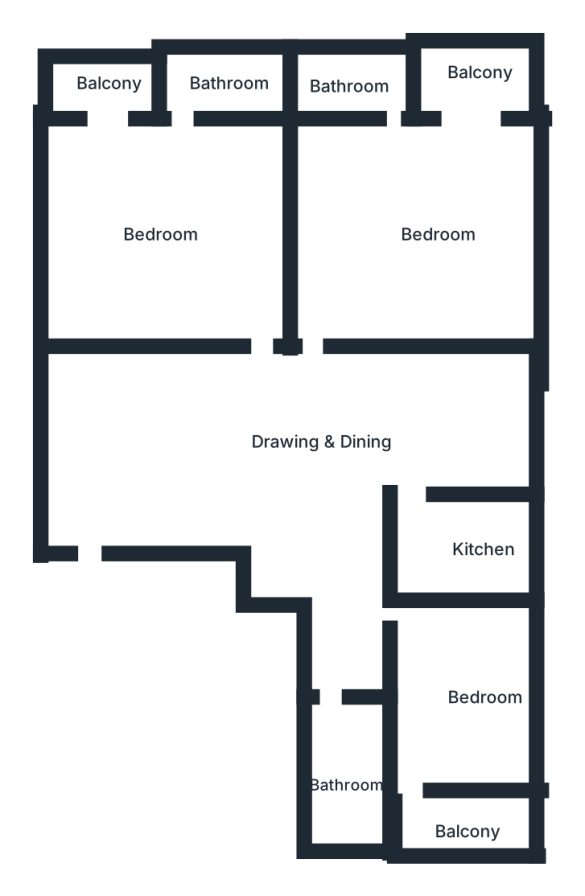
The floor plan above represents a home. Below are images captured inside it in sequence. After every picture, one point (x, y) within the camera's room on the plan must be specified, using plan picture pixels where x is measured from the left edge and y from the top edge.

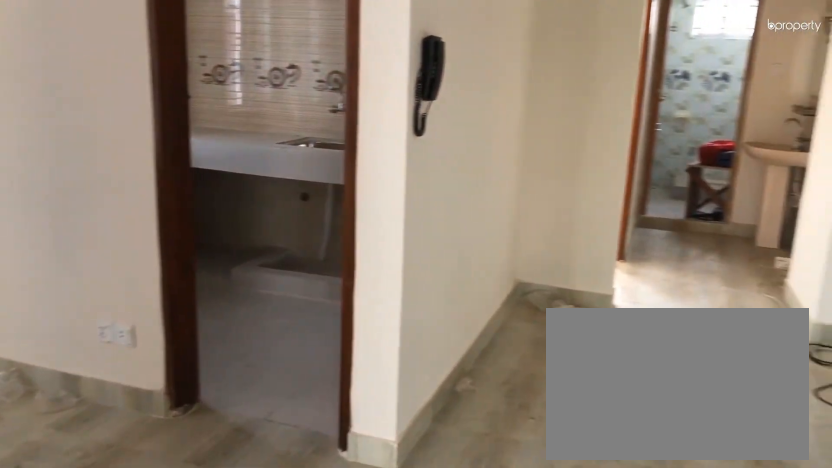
(275, 451)
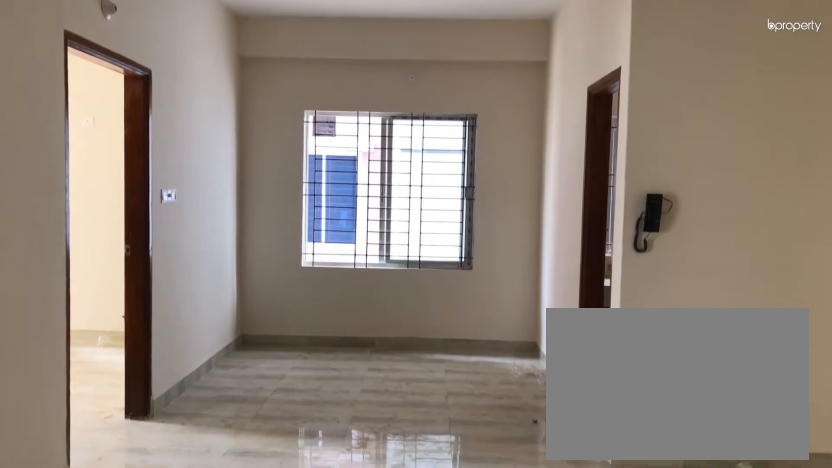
(275, 451)
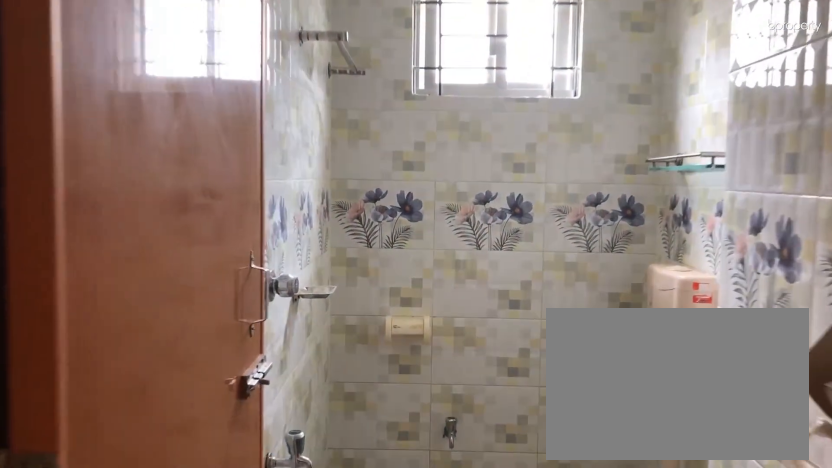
(347, 758)
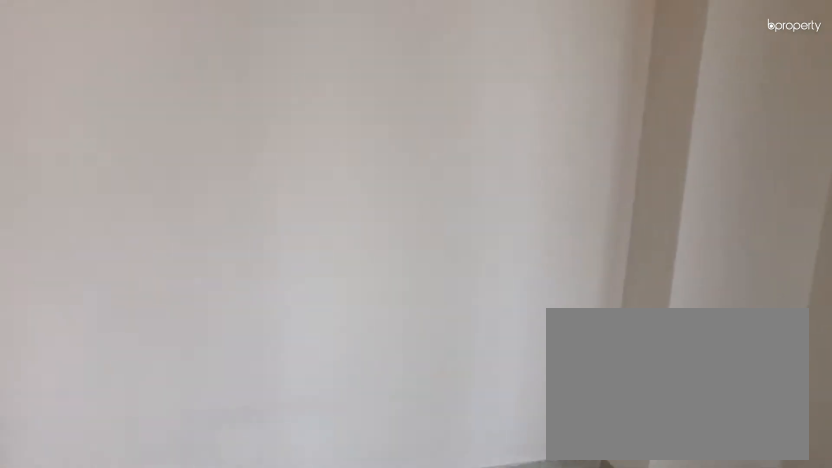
(483, 697)
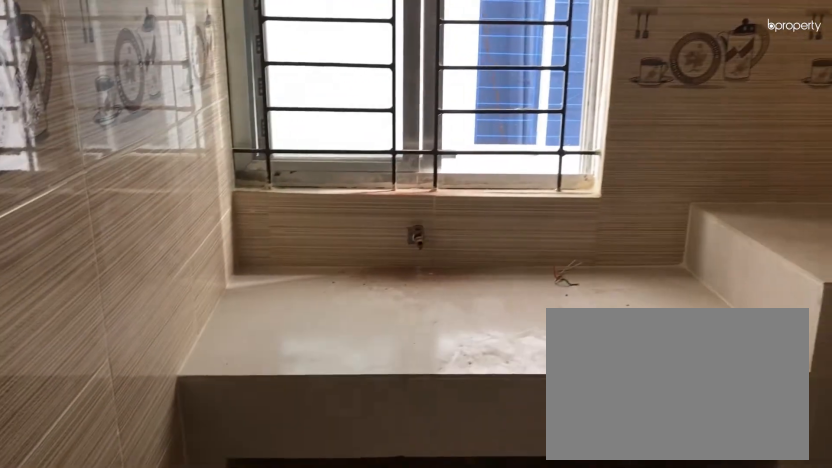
(480, 563)
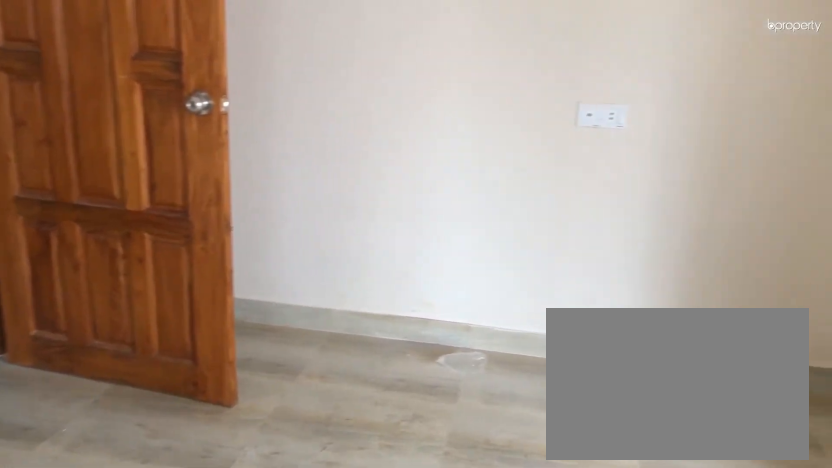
(451, 230)
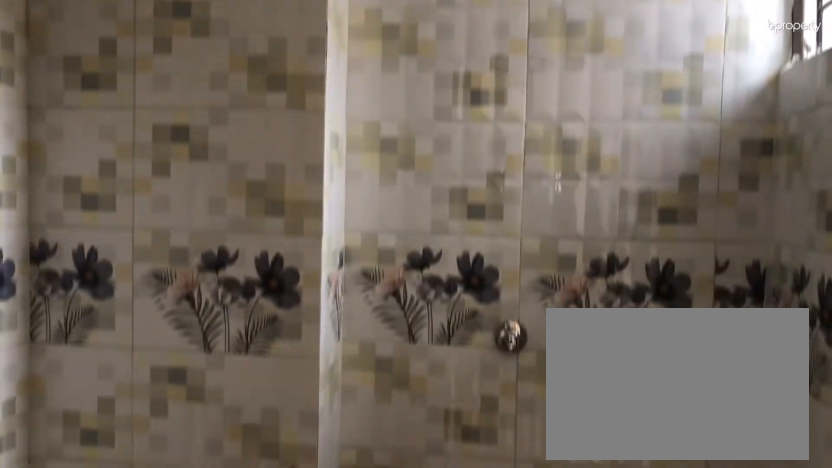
(358, 87)
